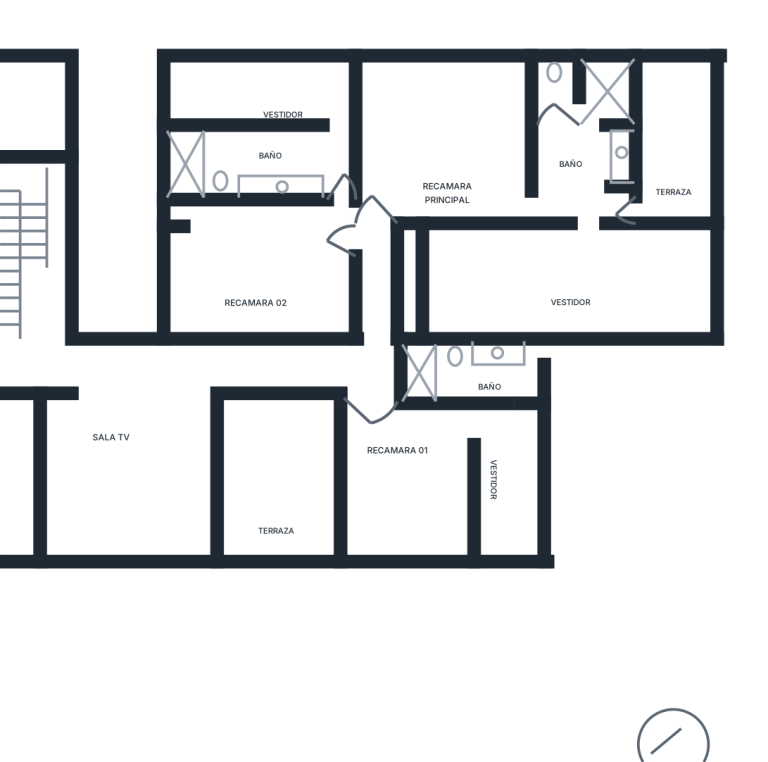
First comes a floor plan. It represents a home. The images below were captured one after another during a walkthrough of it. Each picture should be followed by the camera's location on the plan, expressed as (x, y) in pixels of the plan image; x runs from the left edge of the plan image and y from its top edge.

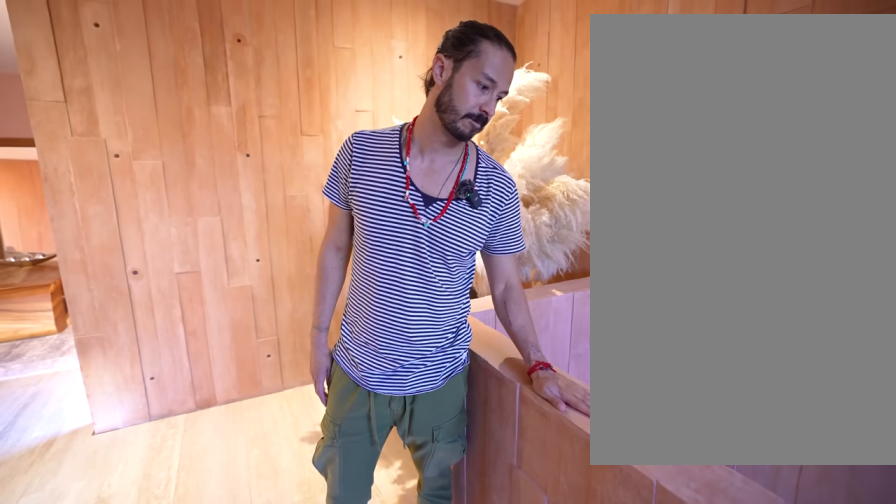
(35, 348)
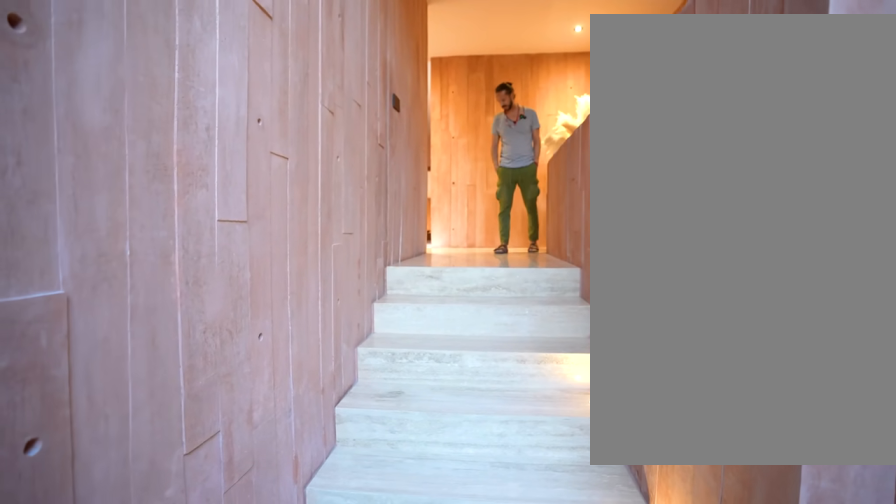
(49, 248)
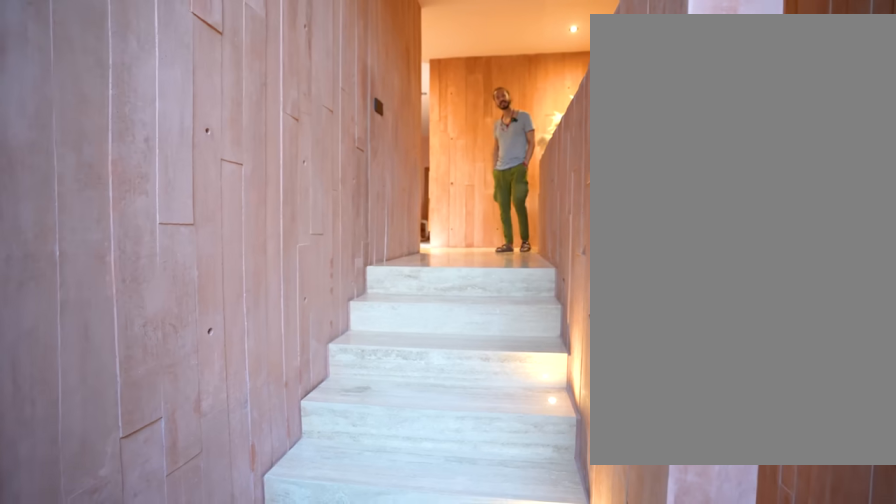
(49, 249)
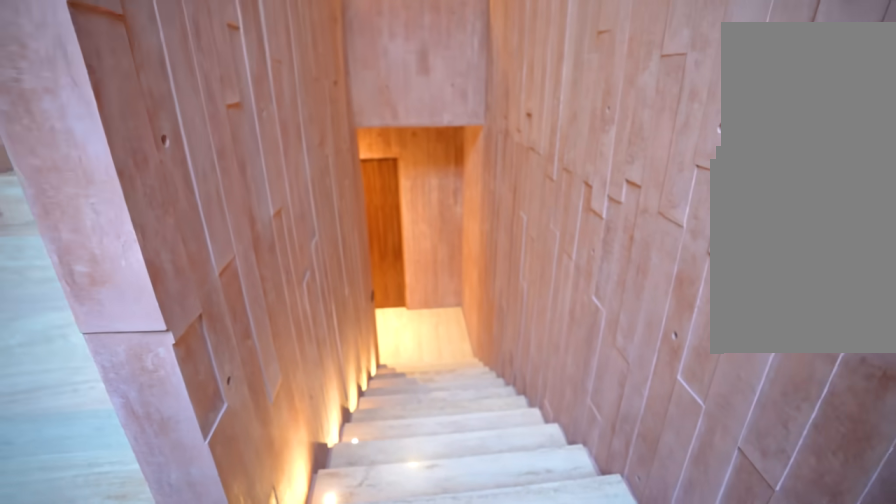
(23, 199)
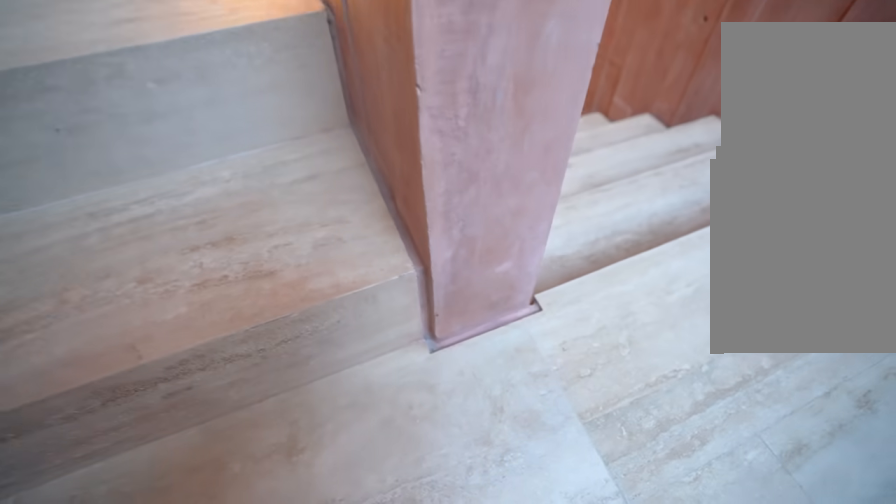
(20, 191)
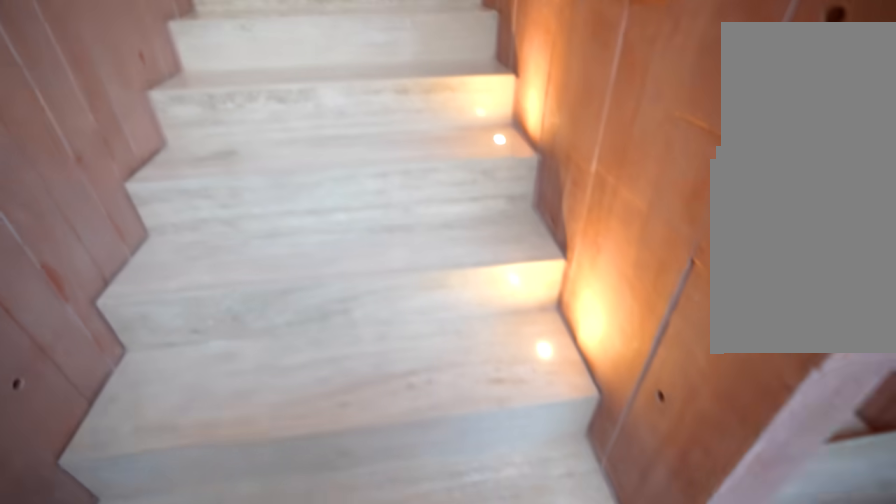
(25, 187)
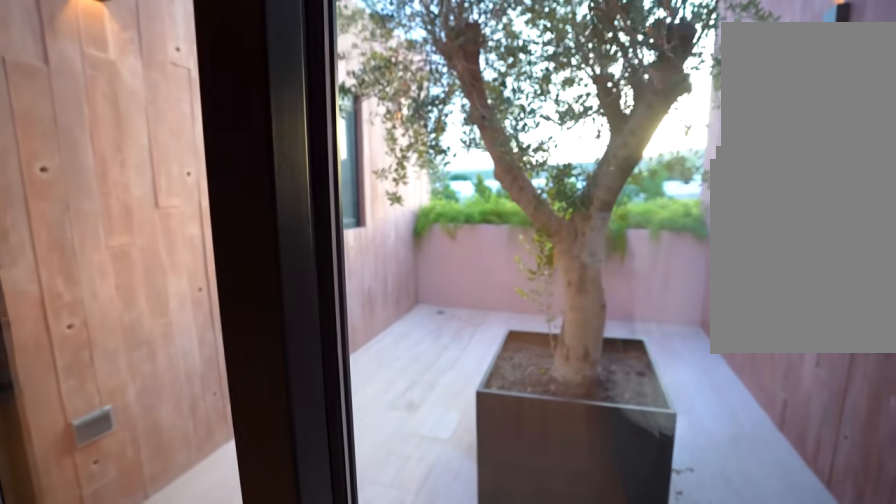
(238, 372)
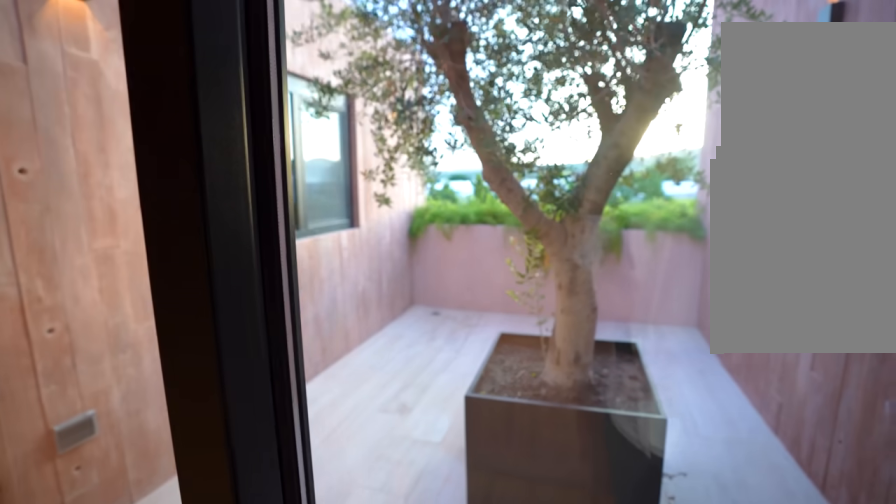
(238, 372)
